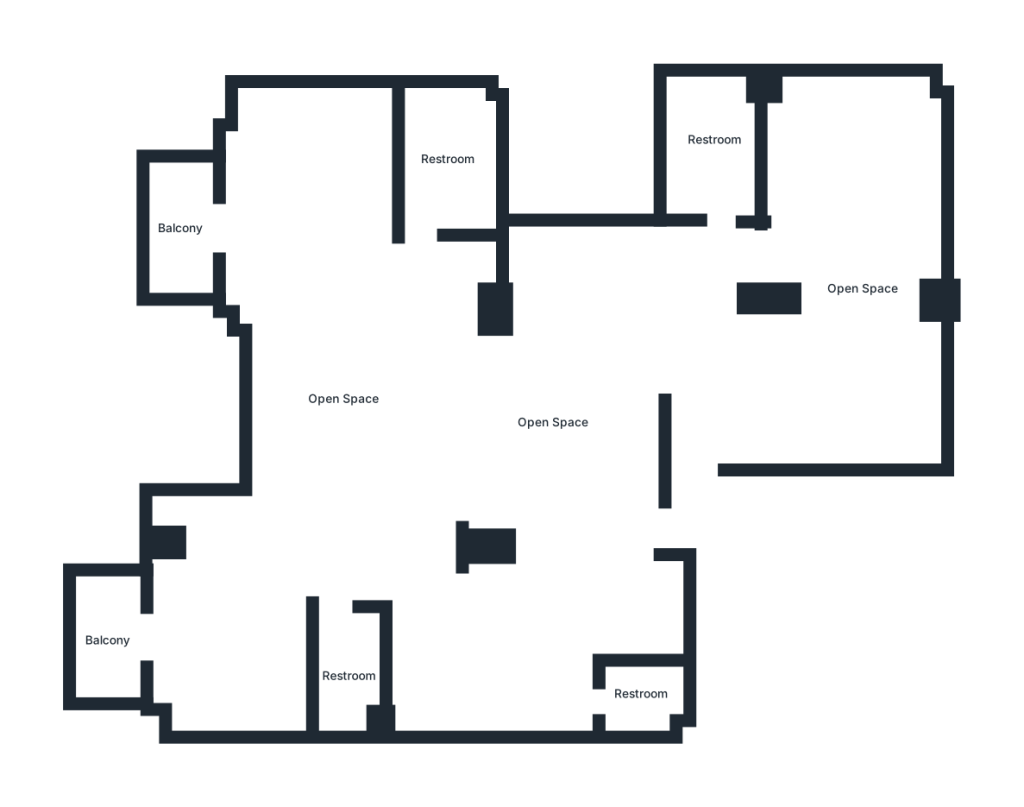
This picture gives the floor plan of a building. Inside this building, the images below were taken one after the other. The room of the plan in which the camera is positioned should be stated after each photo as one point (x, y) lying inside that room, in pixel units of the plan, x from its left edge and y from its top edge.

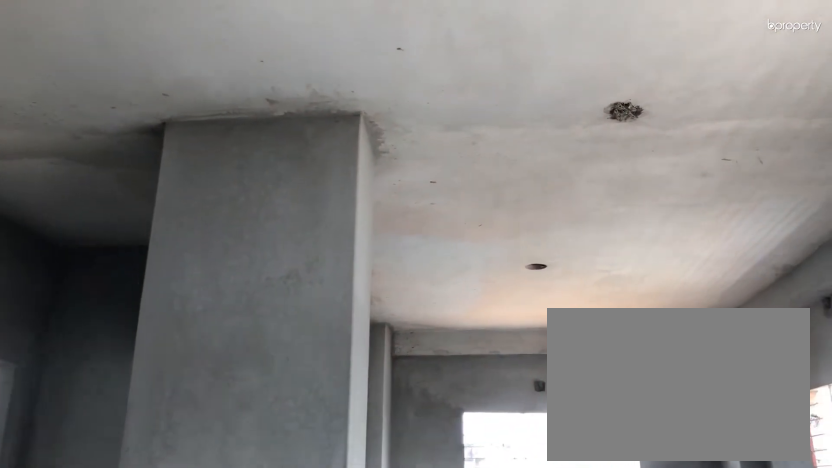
(842, 227)
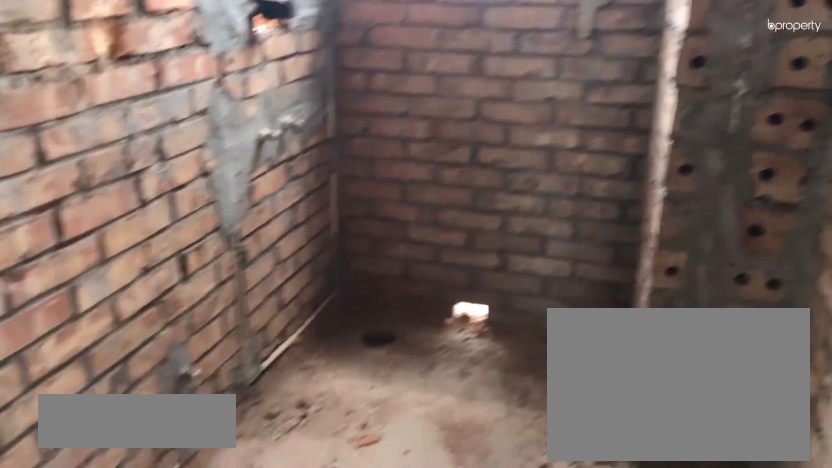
(711, 150)
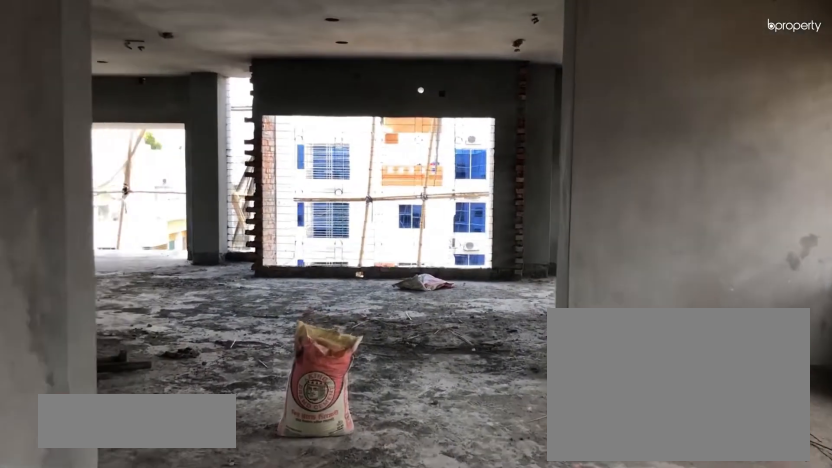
(523, 421)
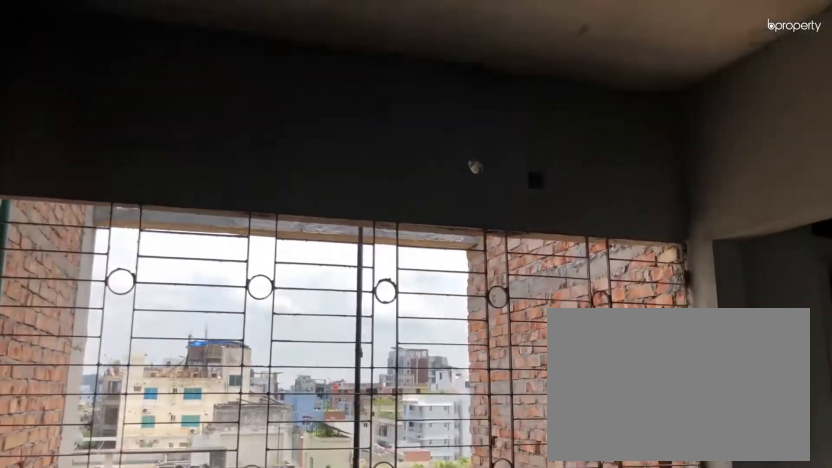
(483, 430)
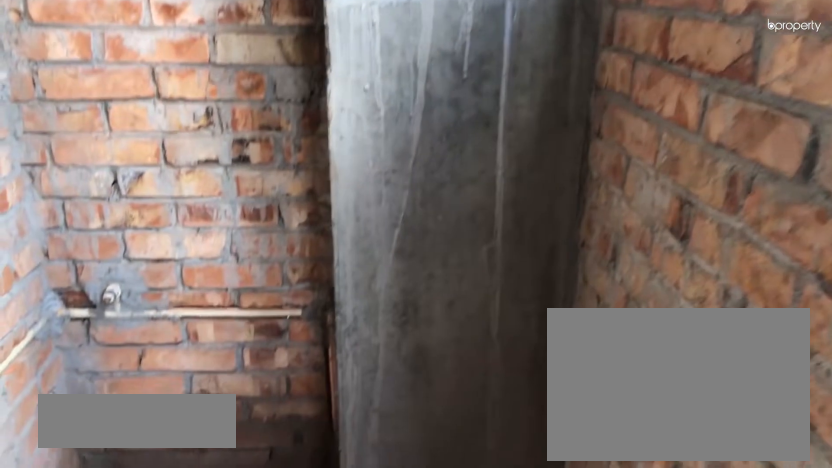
(640, 697)
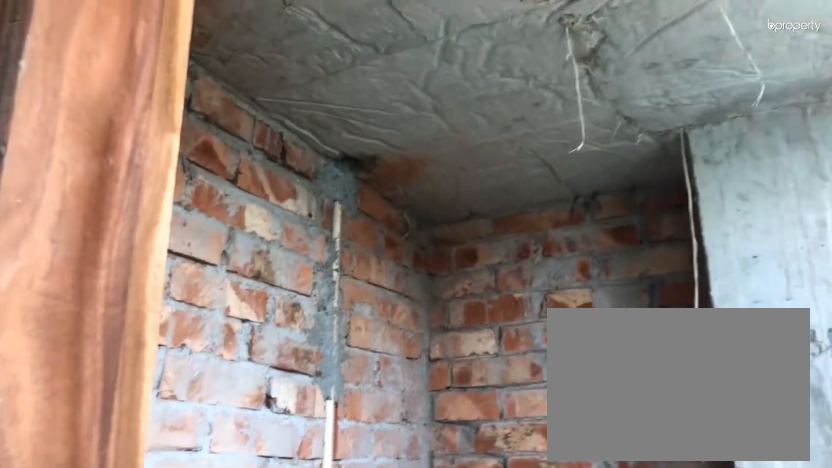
(640, 697)
